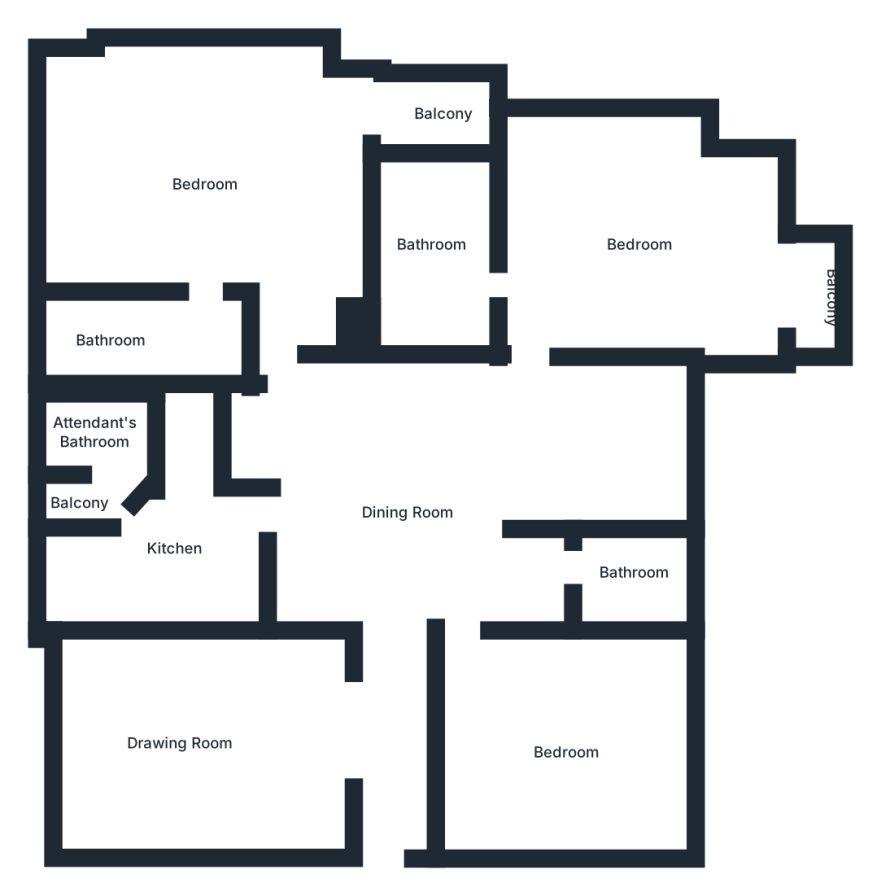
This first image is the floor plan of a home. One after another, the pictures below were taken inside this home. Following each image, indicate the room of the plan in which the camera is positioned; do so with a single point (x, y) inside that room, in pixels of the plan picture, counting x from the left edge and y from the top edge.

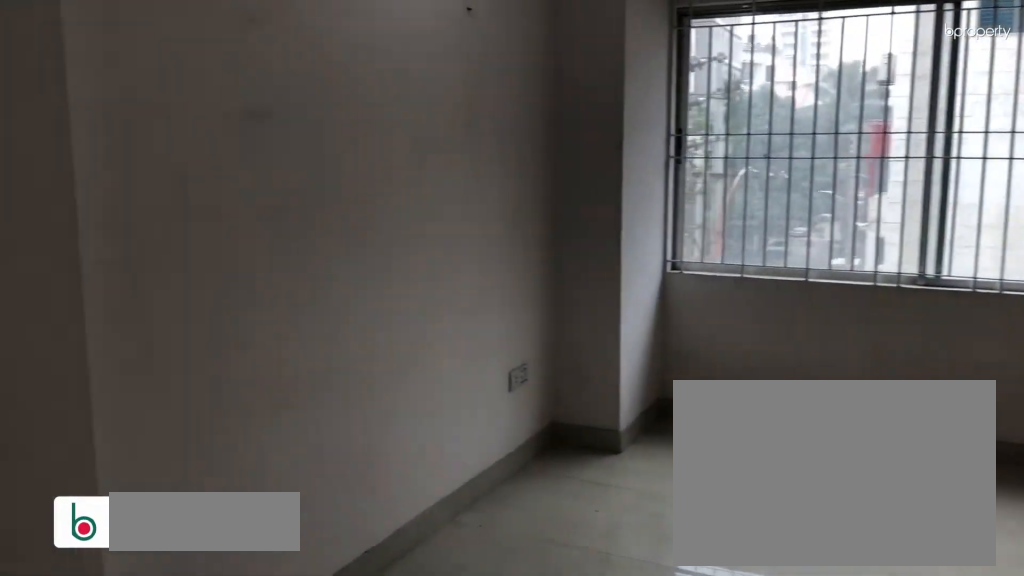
(204, 737)
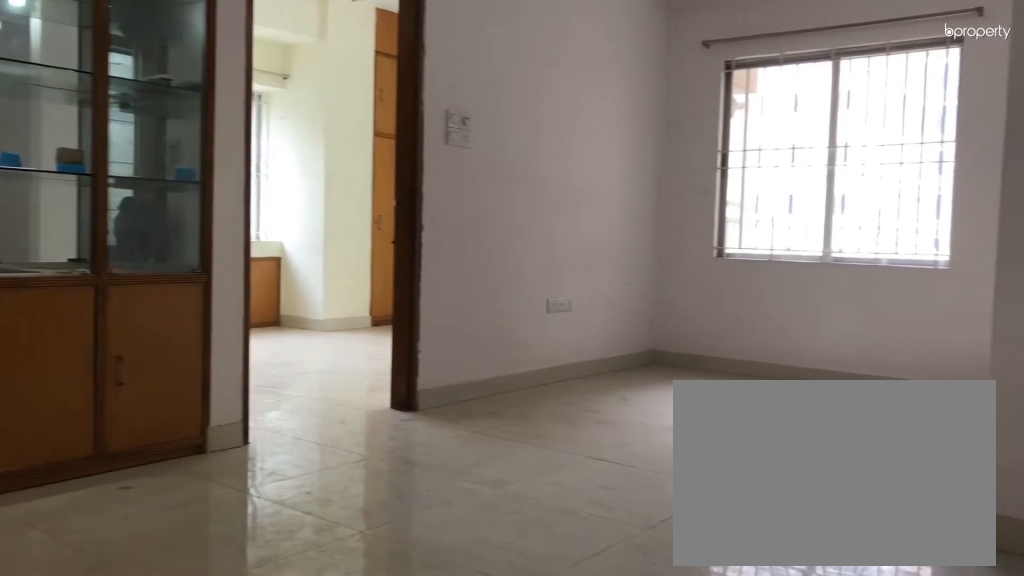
(406, 511)
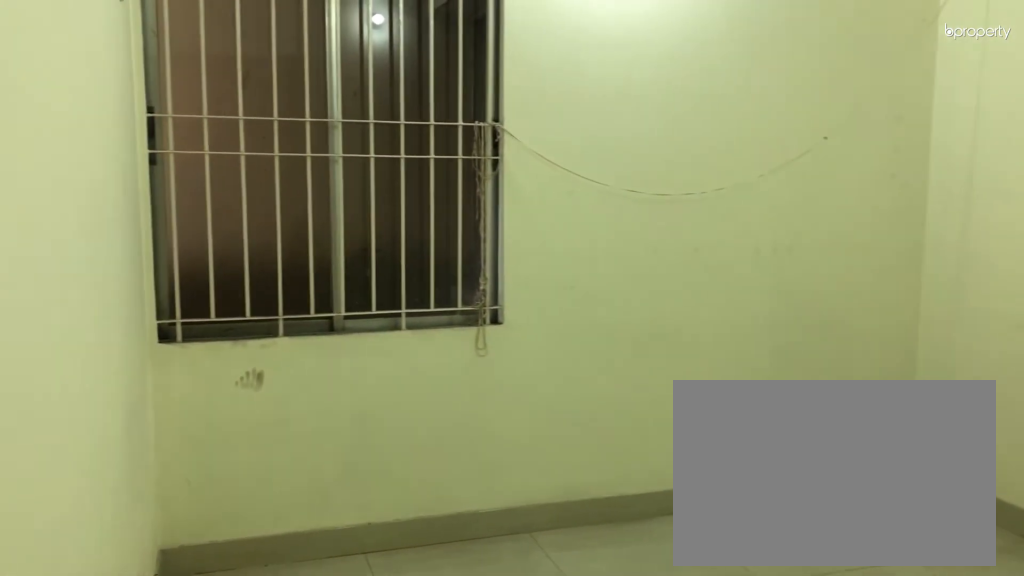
(564, 745)
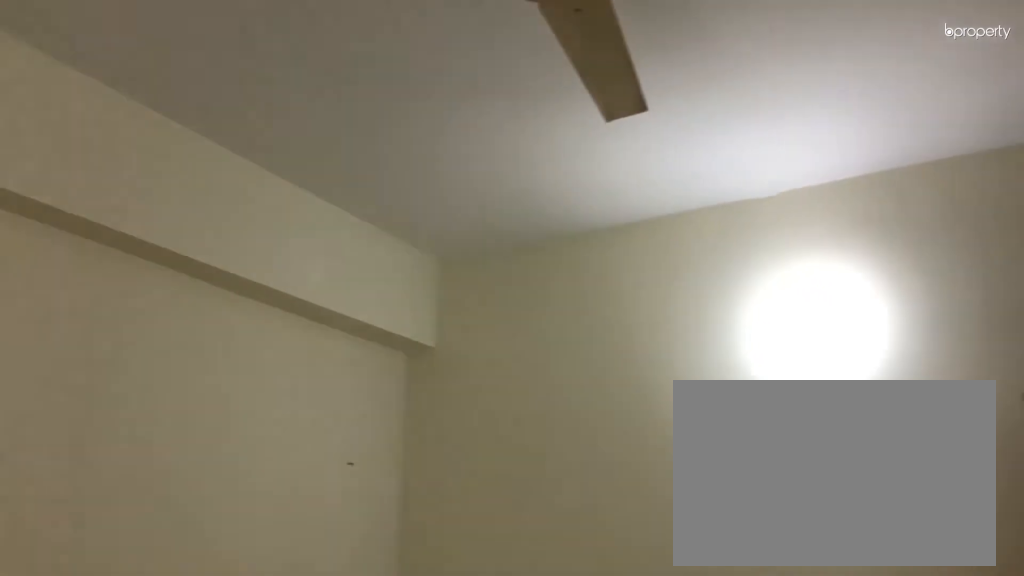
(564, 745)
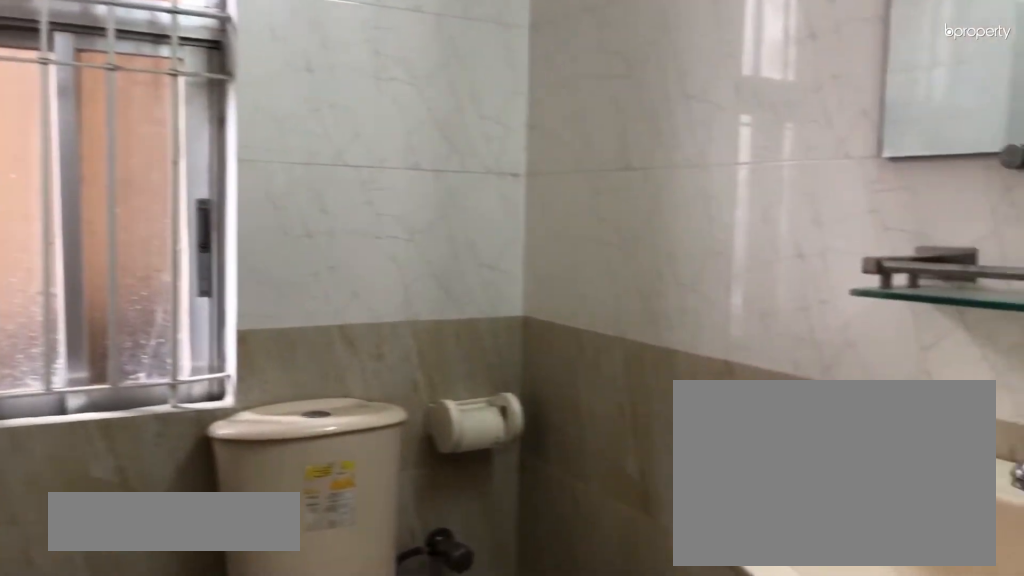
(630, 569)
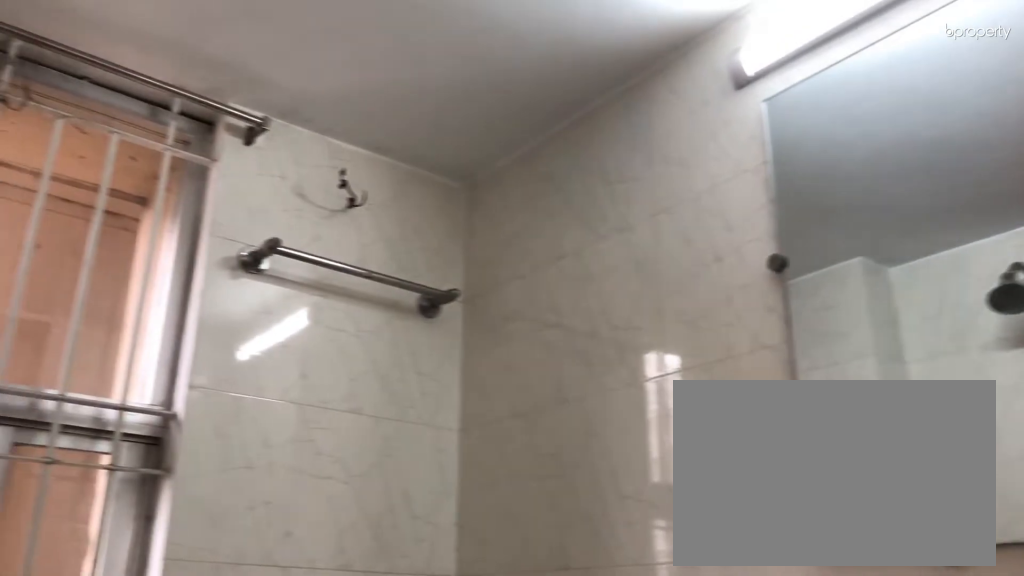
(630, 569)
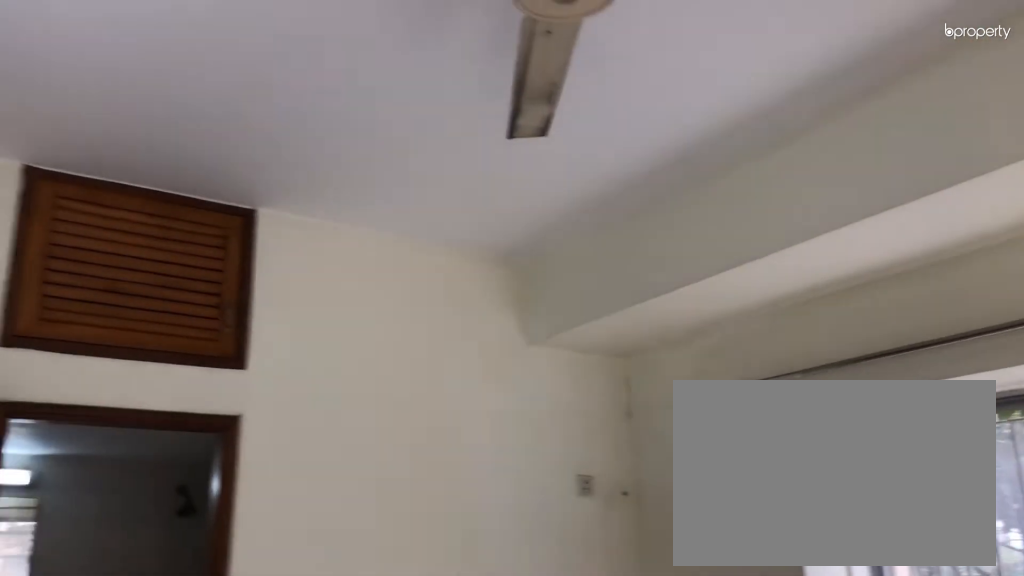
(641, 236)
